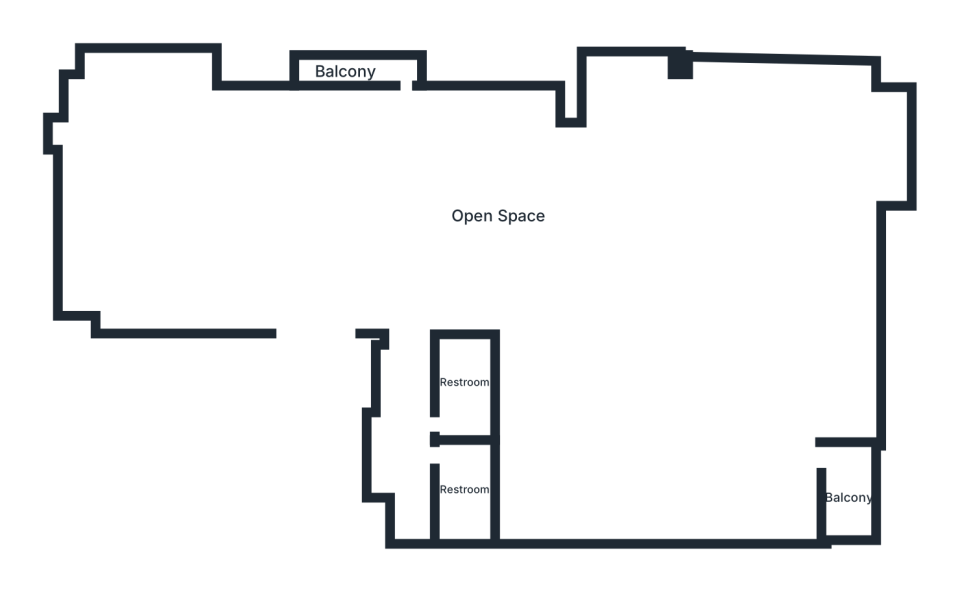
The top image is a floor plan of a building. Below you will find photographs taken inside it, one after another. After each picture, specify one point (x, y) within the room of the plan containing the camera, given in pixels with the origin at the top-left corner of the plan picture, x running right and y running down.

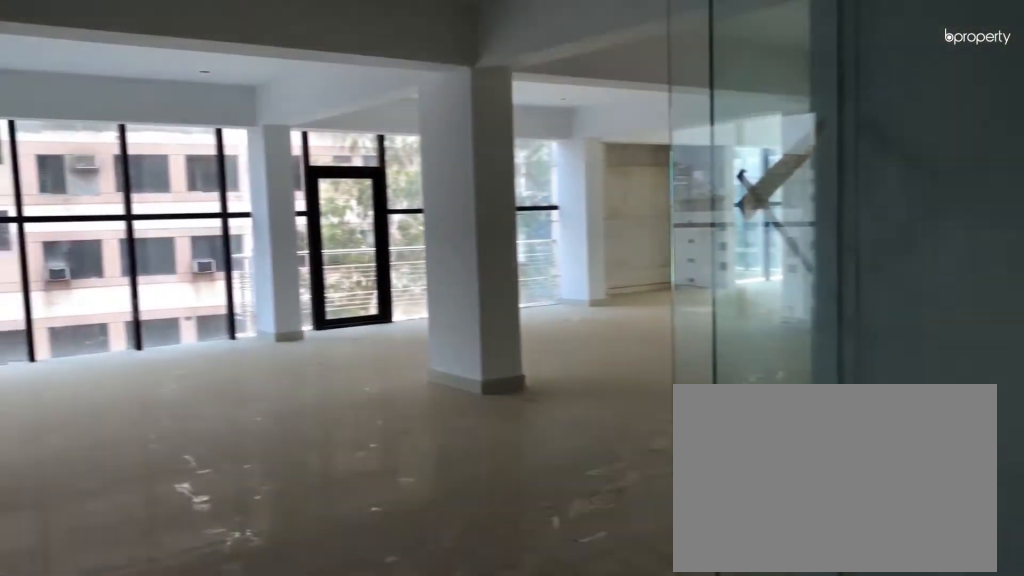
(338, 265)
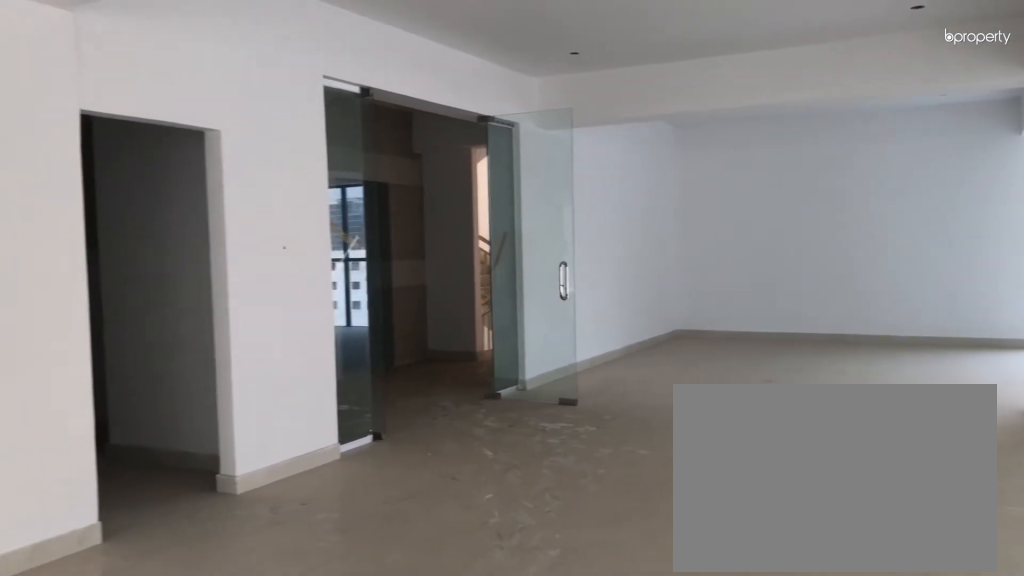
(486, 190)
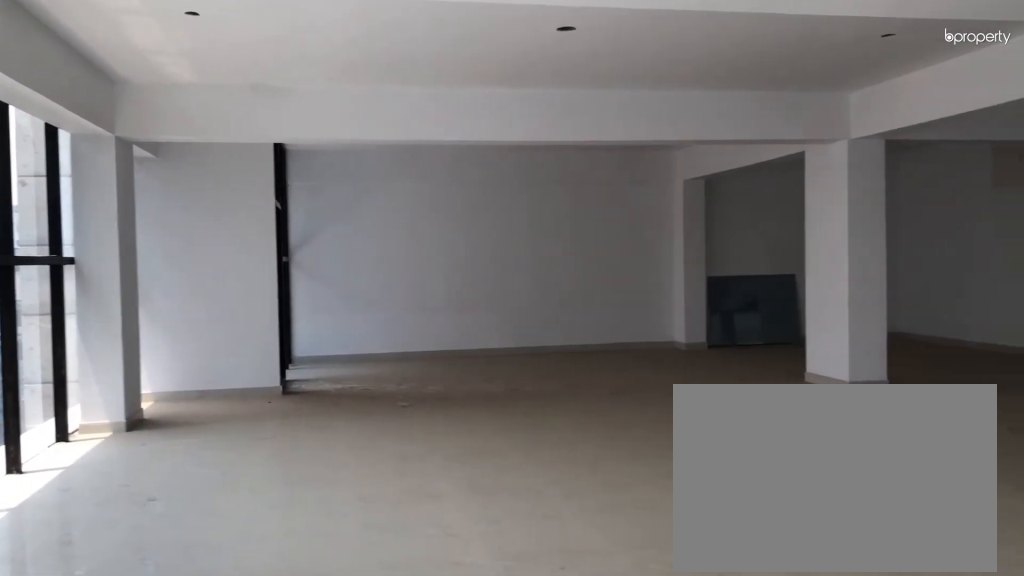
(486, 190)
